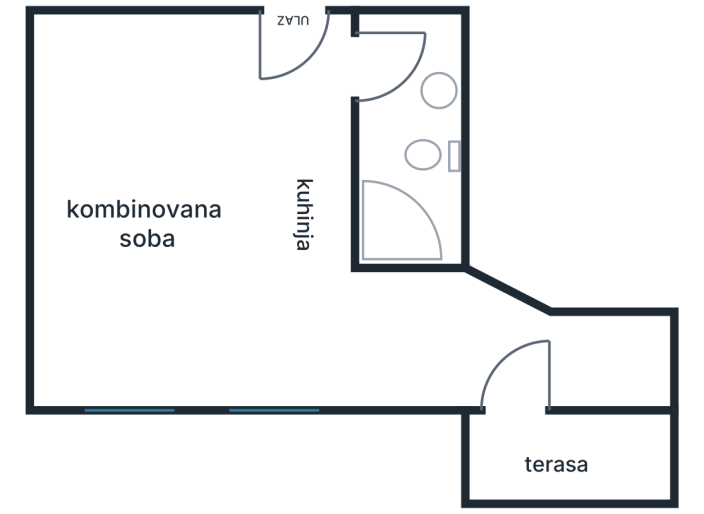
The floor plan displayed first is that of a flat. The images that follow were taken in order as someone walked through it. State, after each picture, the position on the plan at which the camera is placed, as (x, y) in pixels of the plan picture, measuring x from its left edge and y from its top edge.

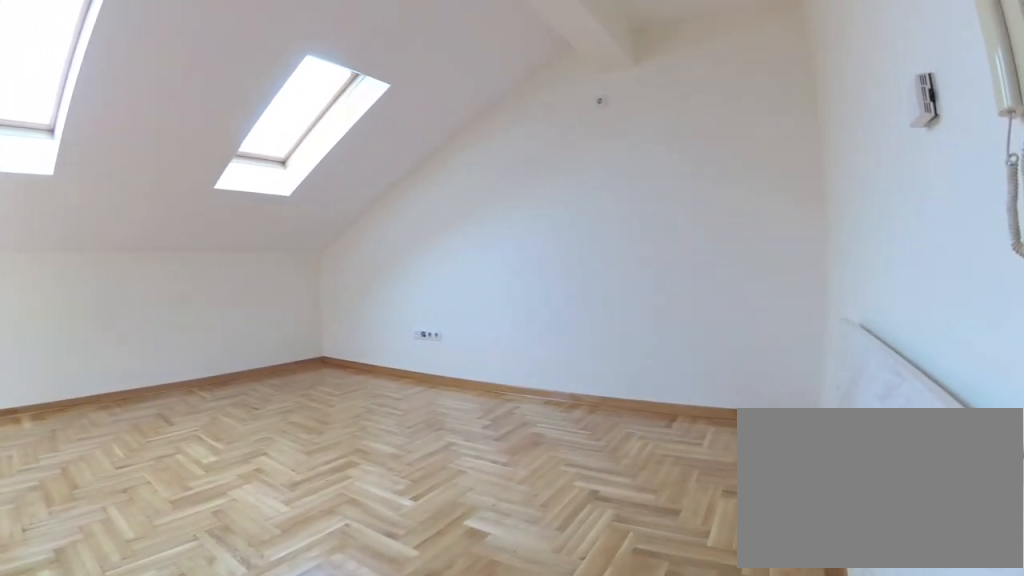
(319, 41)
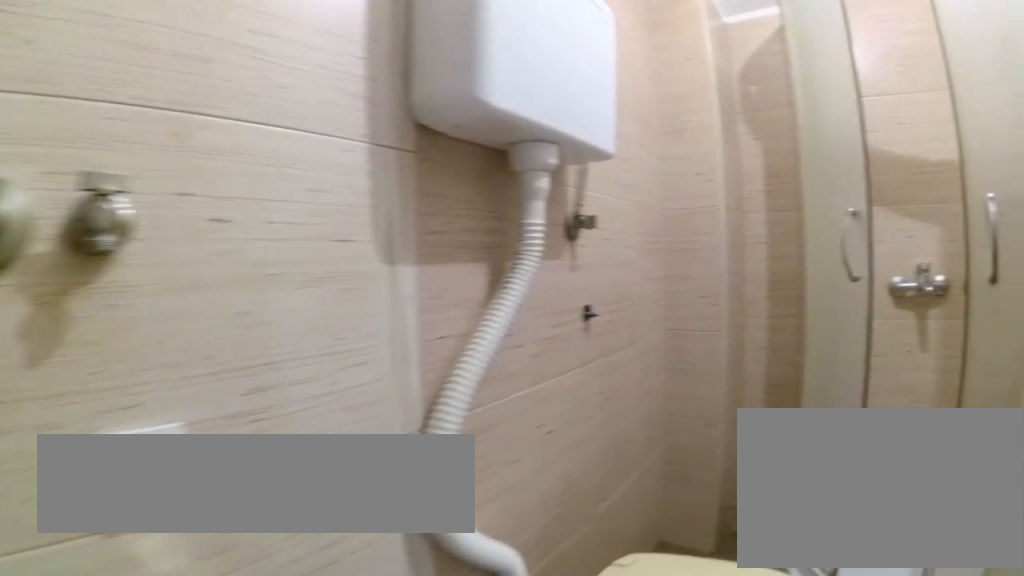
(385, 76)
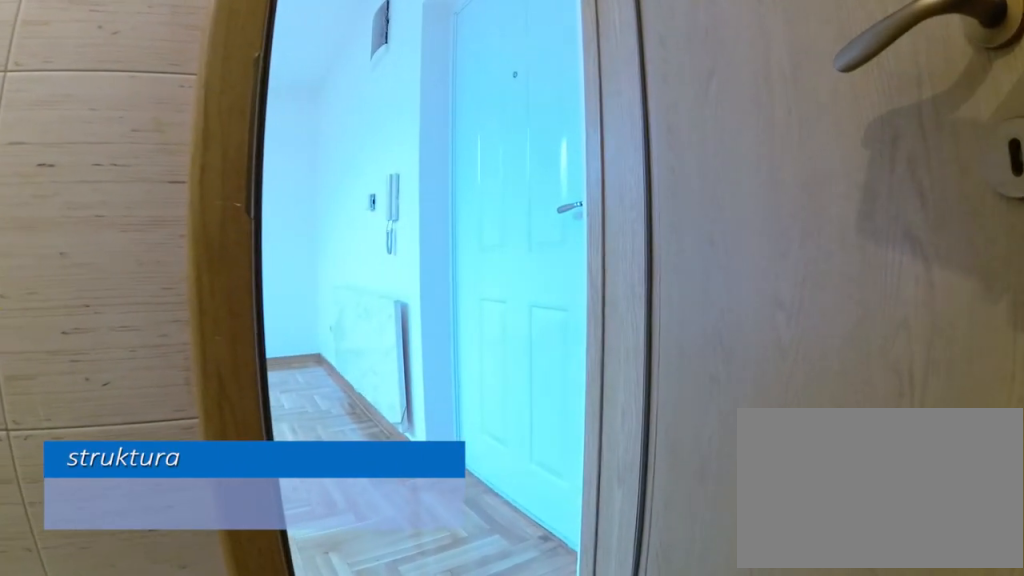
(426, 100)
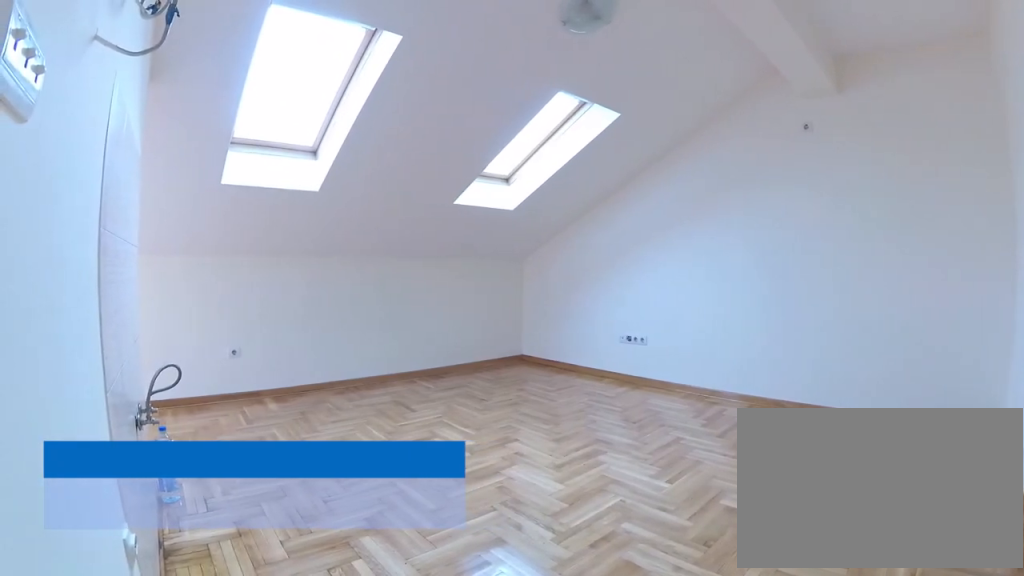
(356, 42)
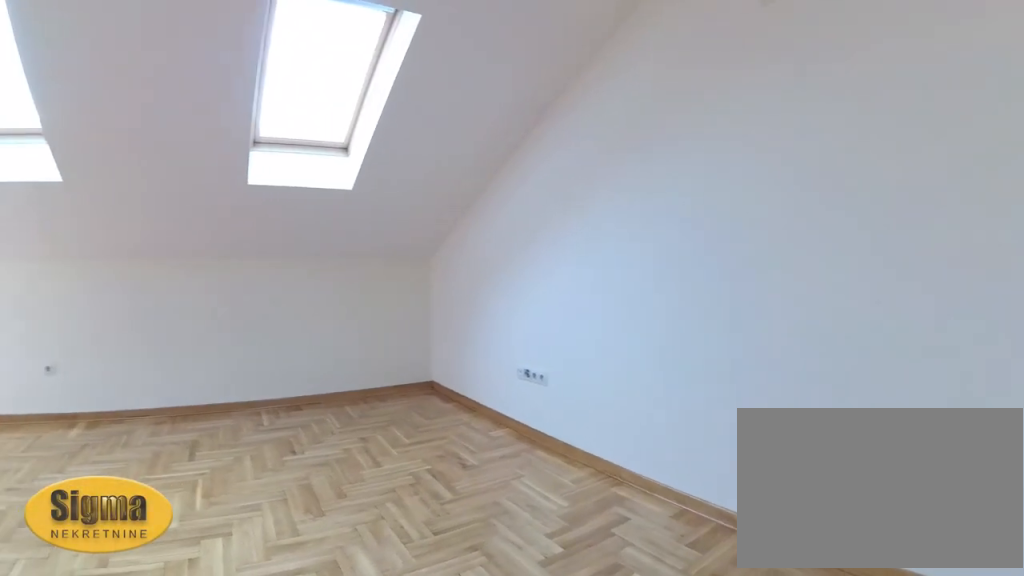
(184, 86)
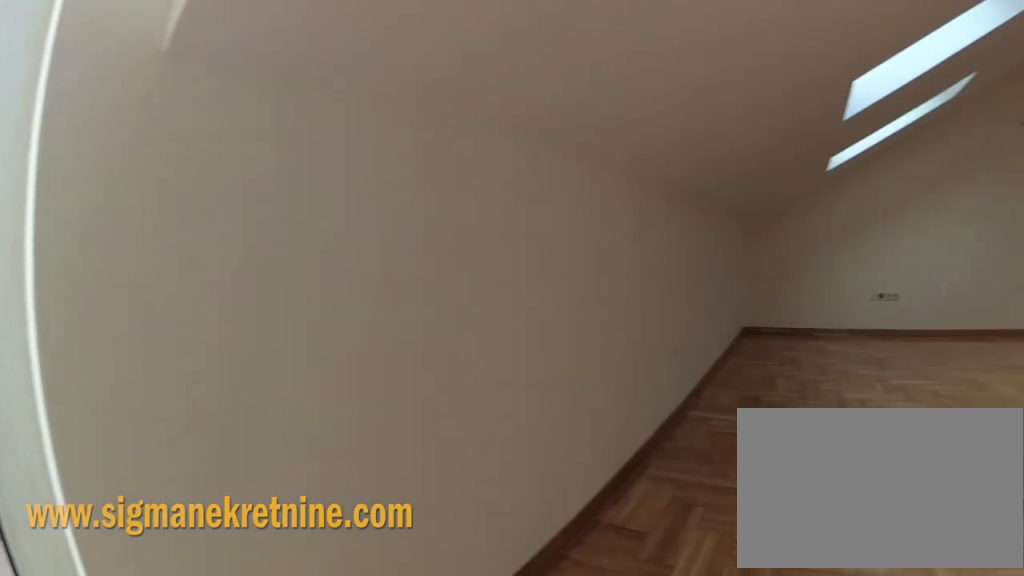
(539, 349)
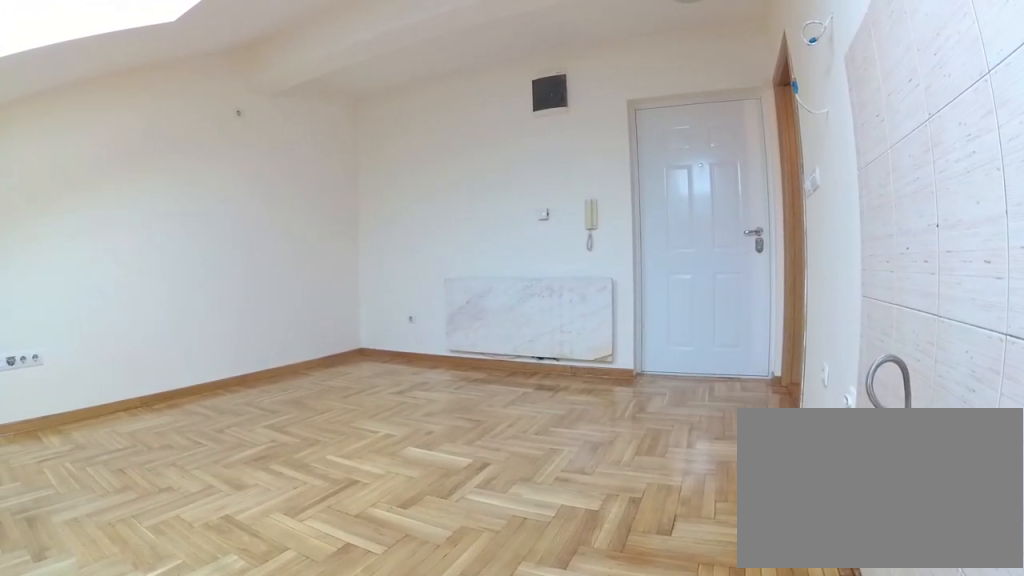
(316, 325)
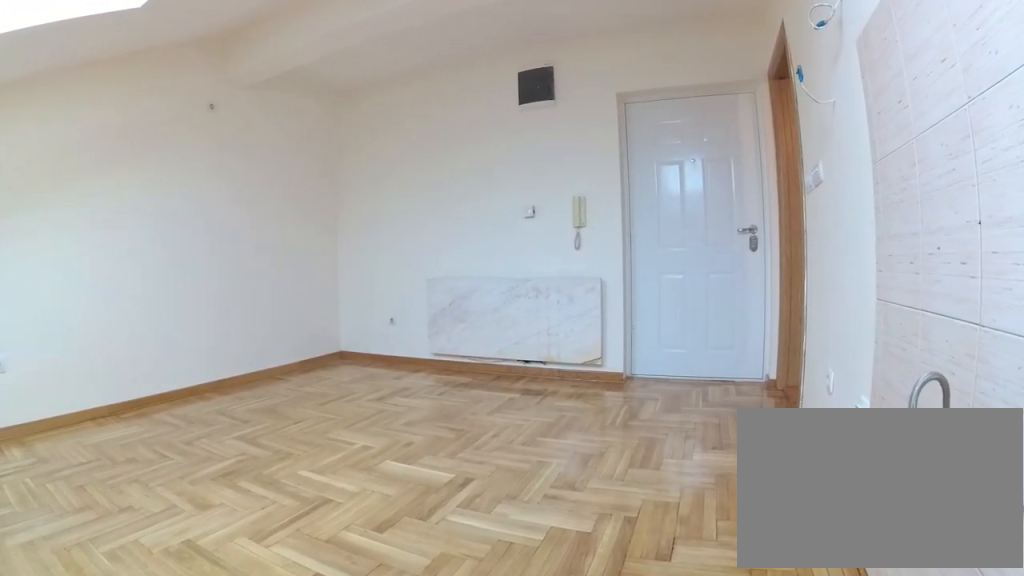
(316, 303)
